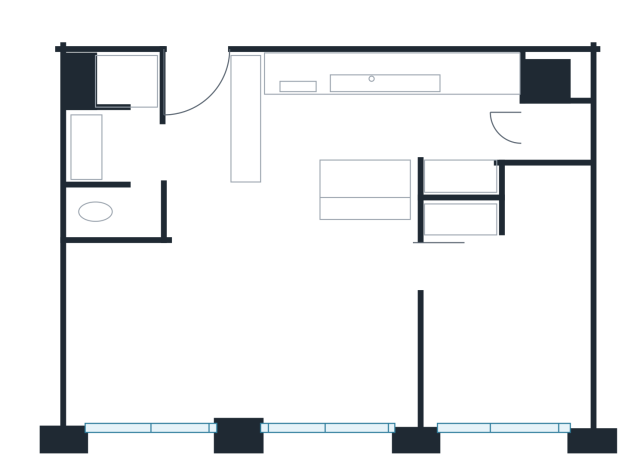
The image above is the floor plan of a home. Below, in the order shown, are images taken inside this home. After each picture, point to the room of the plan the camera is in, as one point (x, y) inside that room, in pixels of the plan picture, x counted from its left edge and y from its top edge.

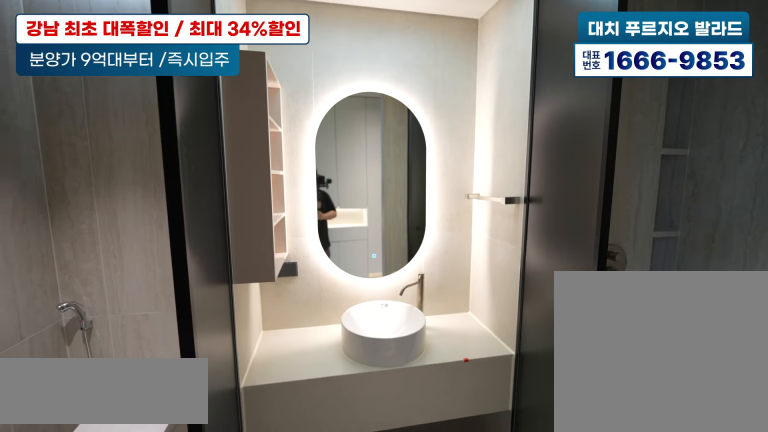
(127, 134)
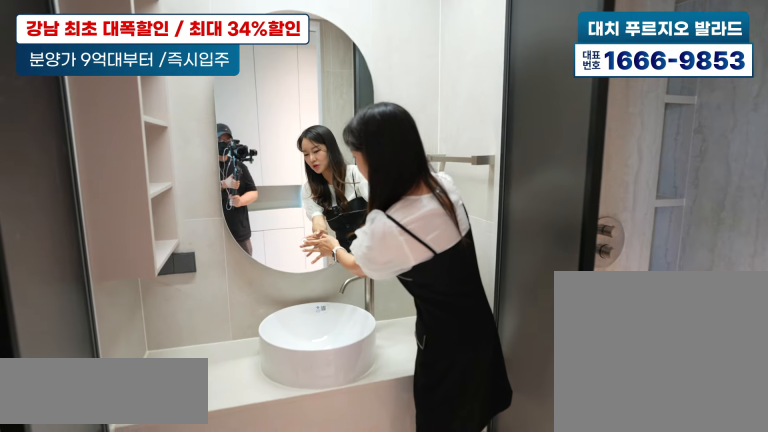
(127, 135)
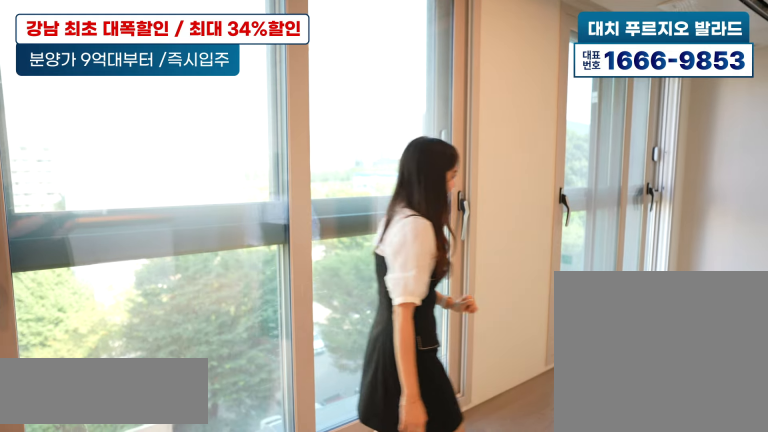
(217, 308)
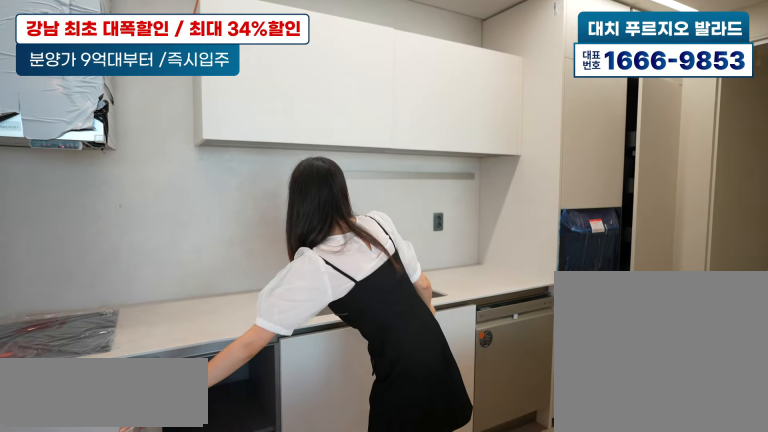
(406, 117)
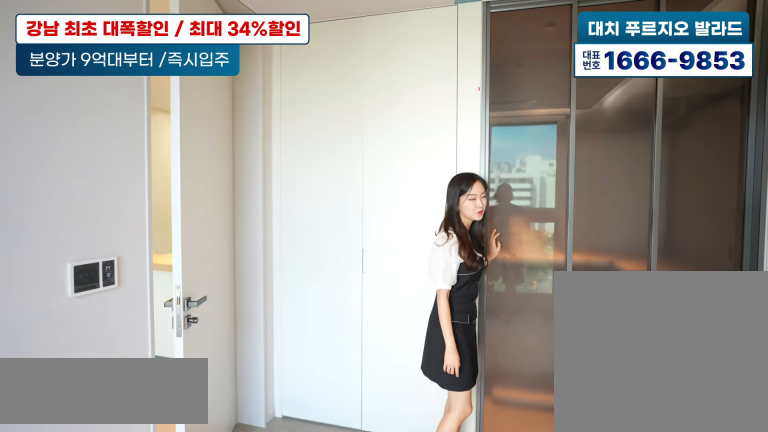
(499, 322)
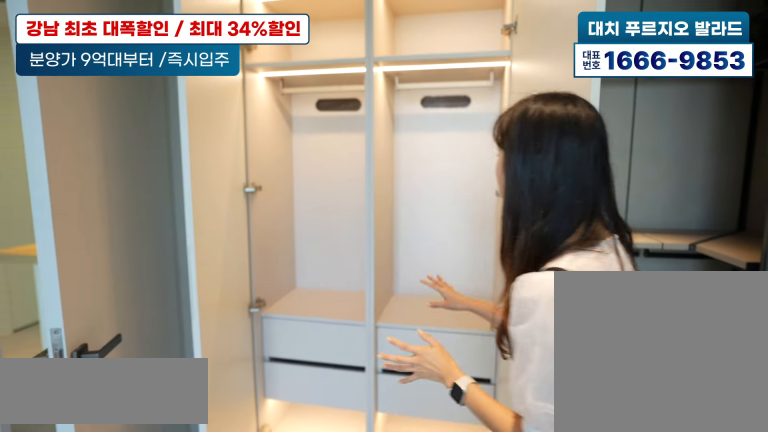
(499, 322)
